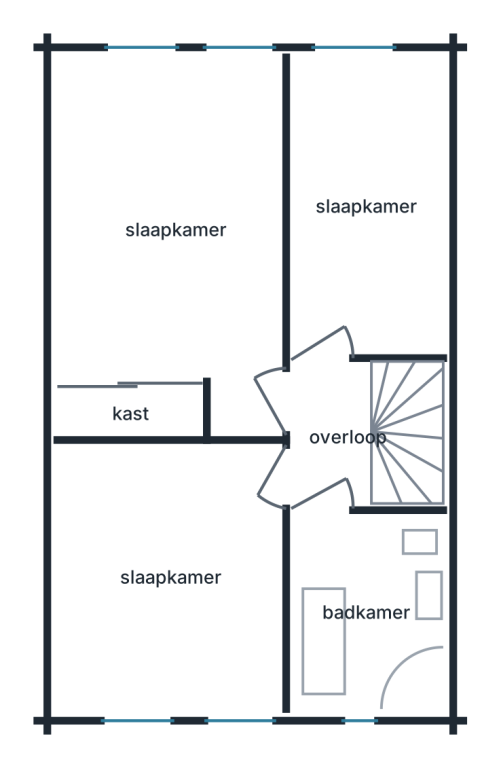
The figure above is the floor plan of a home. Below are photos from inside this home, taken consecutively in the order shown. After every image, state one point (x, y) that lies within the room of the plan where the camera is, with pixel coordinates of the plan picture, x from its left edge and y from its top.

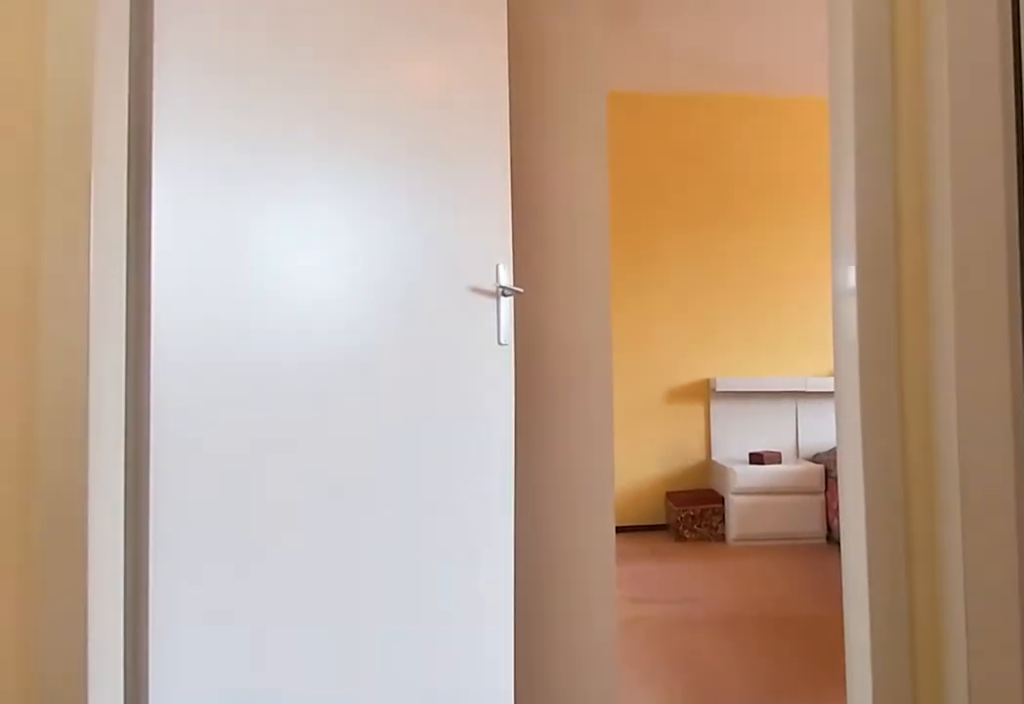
(333, 434)
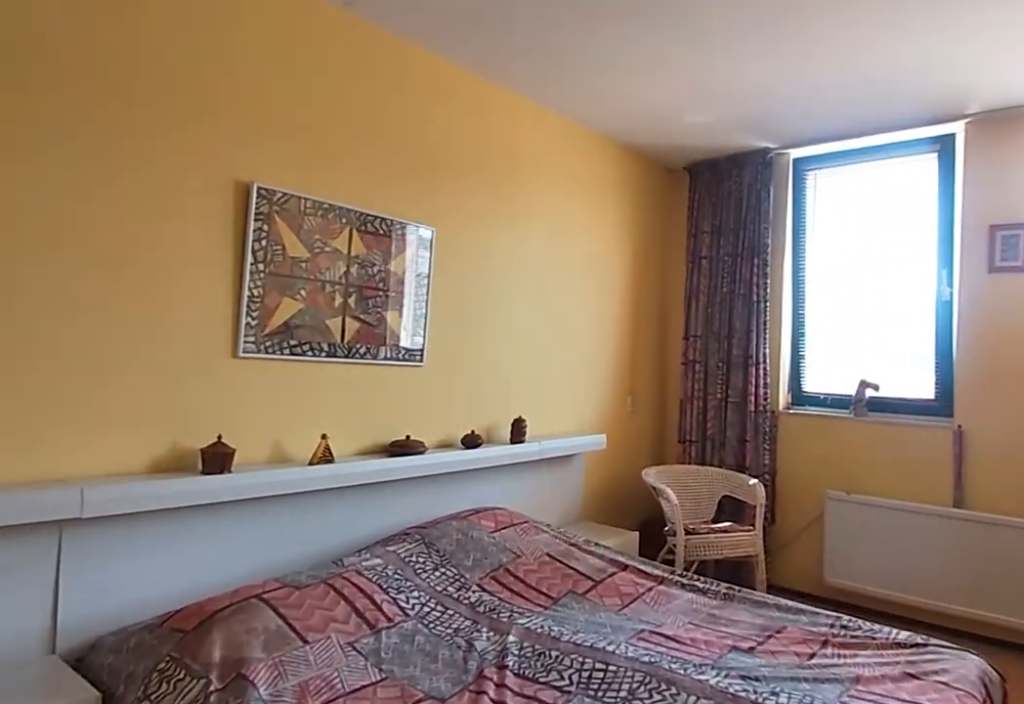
(139, 280)
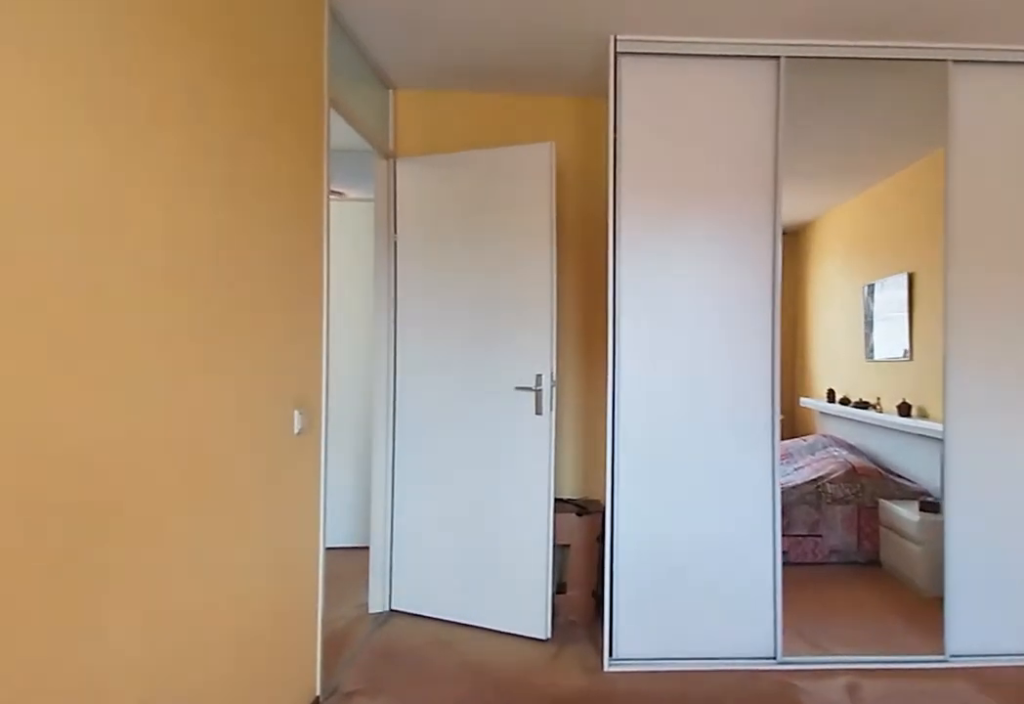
(139, 280)
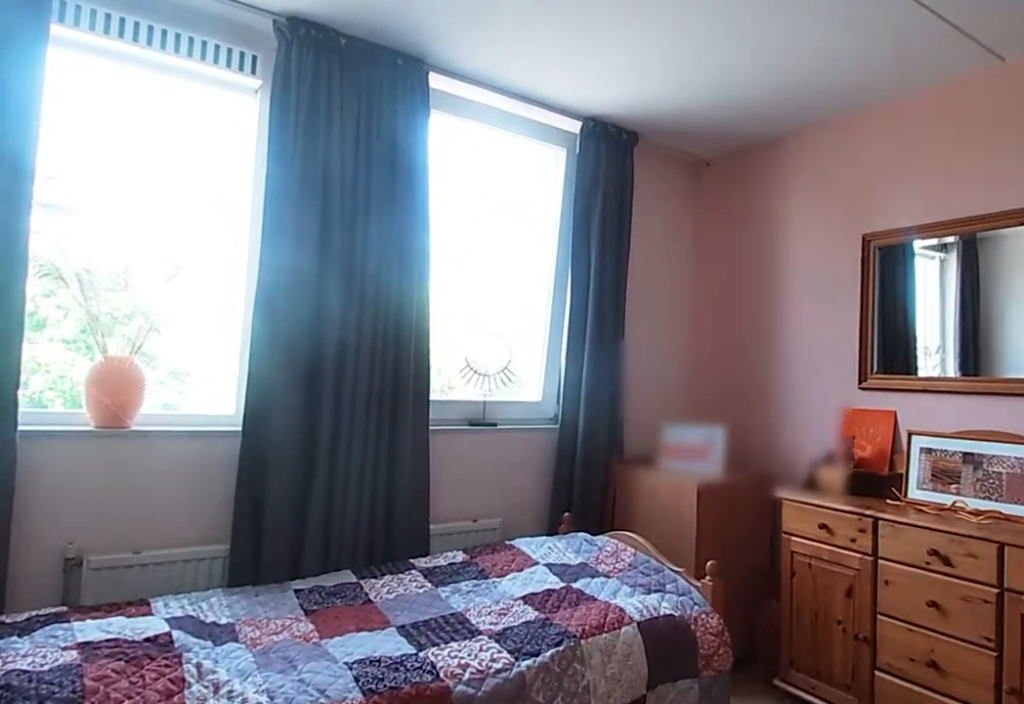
(169, 577)
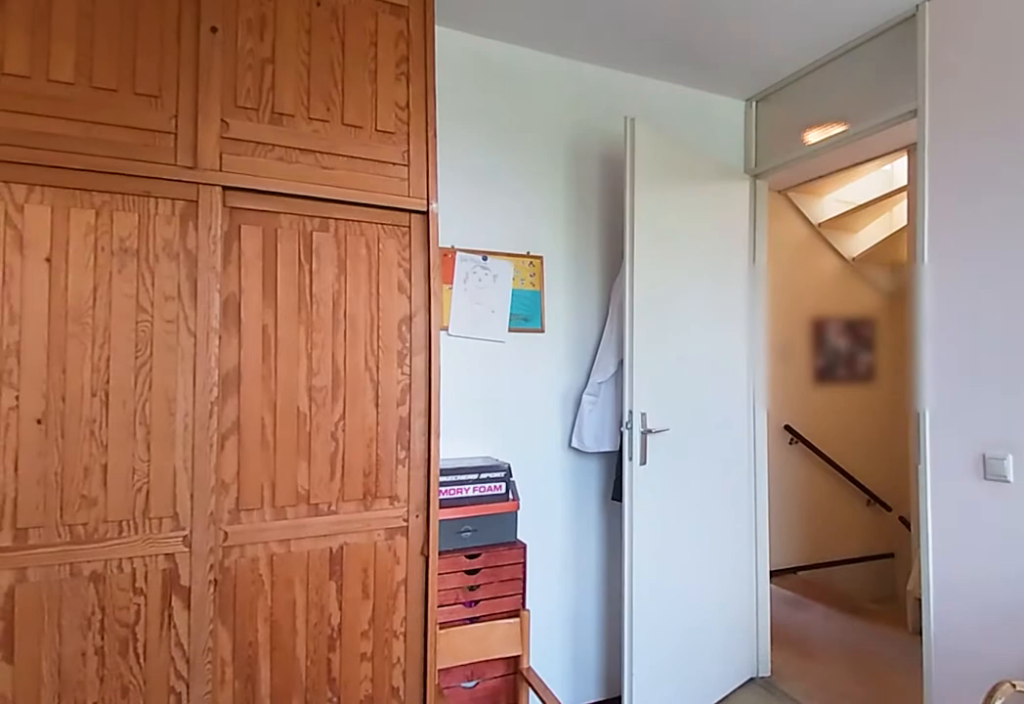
(171, 578)
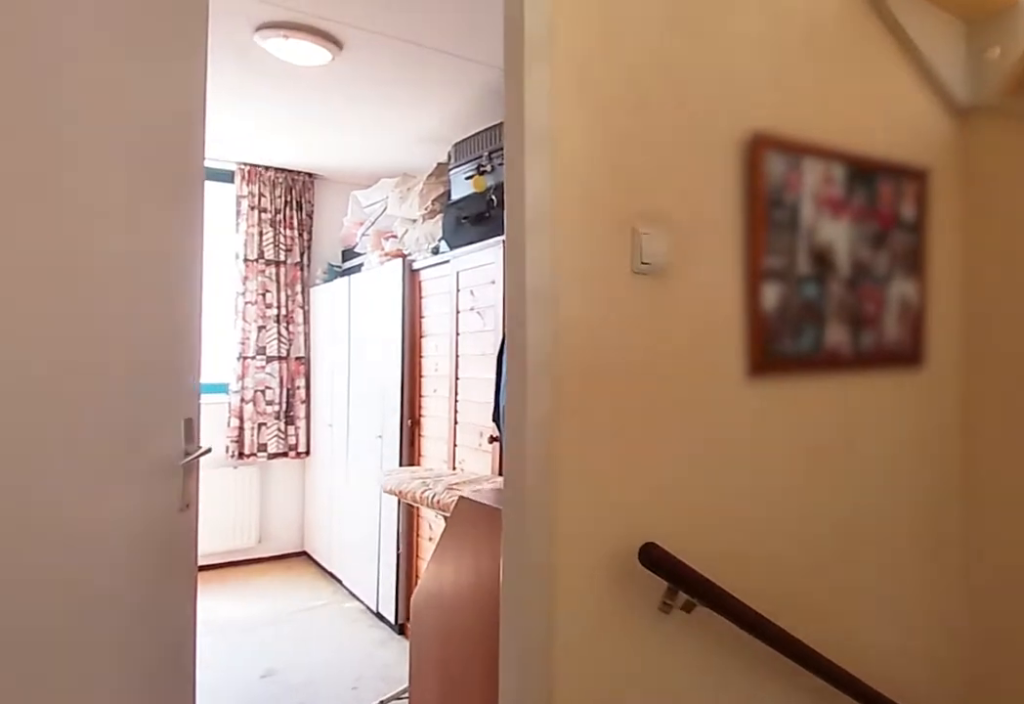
(333, 434)
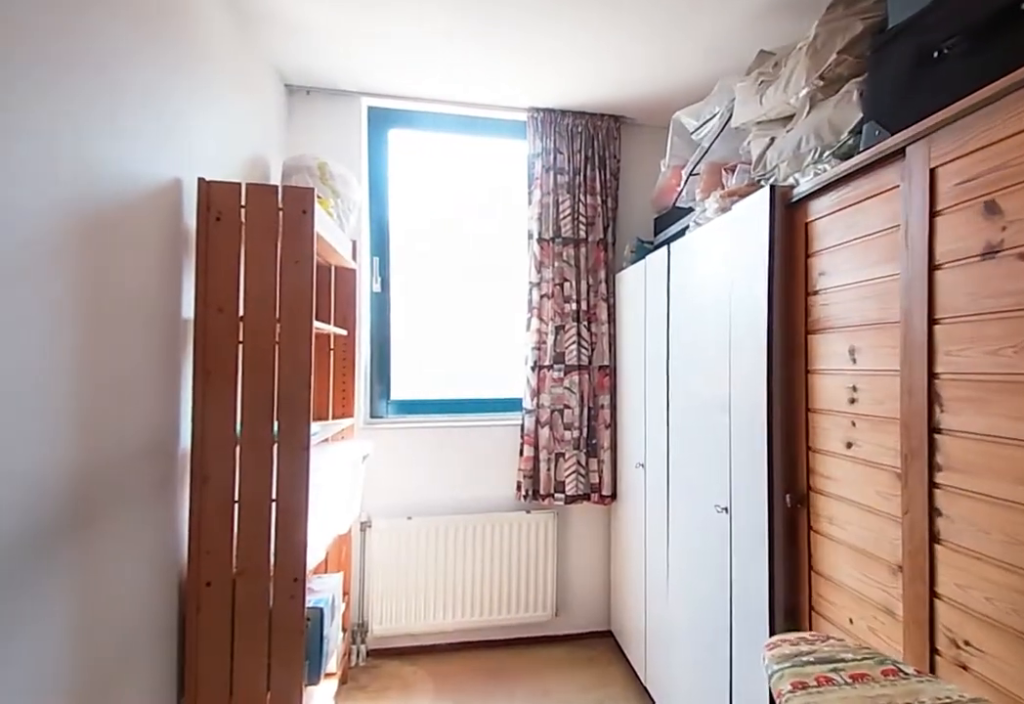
(366, 205)
